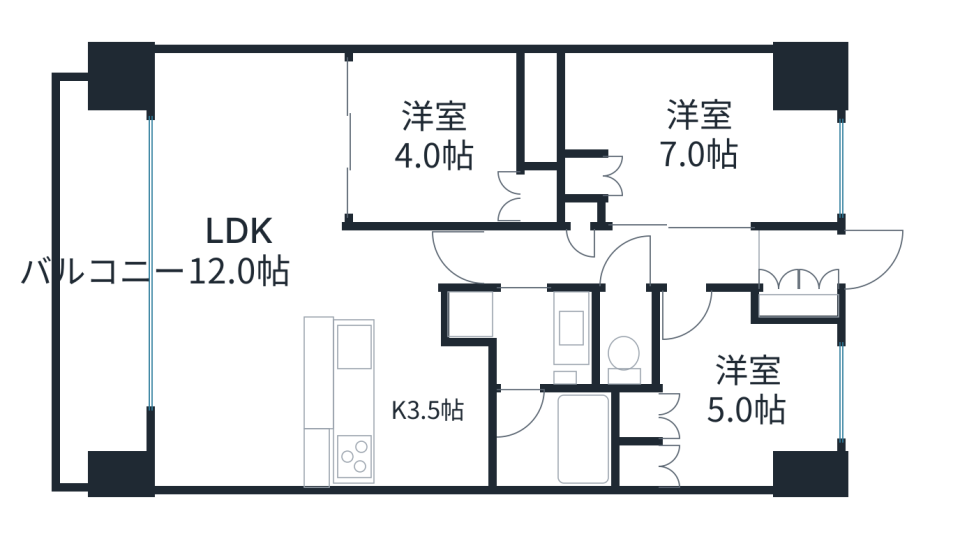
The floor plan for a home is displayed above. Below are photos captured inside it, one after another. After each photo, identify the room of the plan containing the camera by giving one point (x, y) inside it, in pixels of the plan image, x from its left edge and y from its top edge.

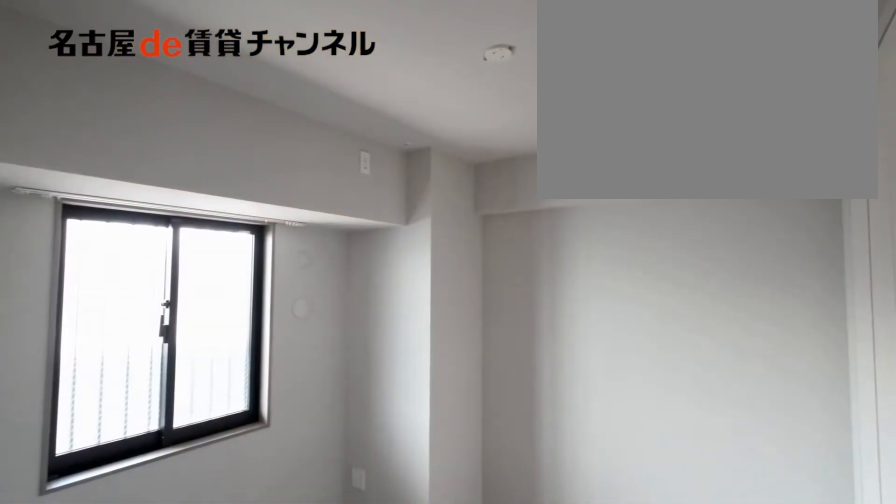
(747, 393)
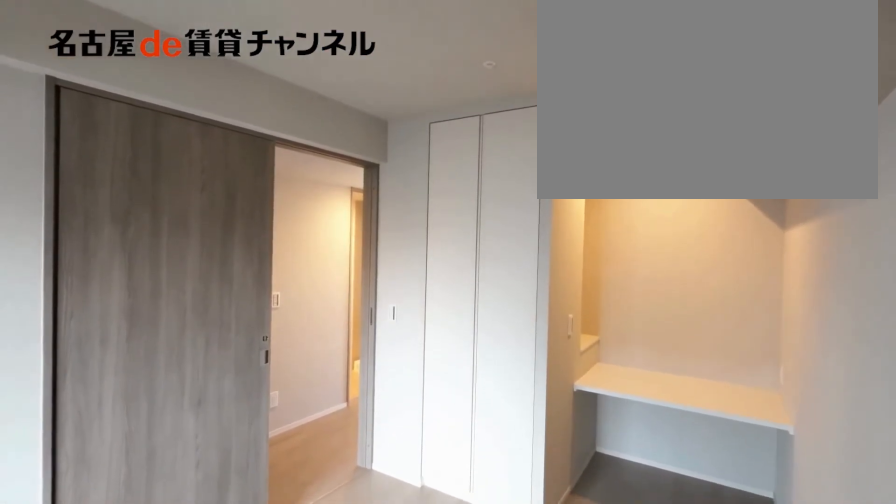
(699, 135)
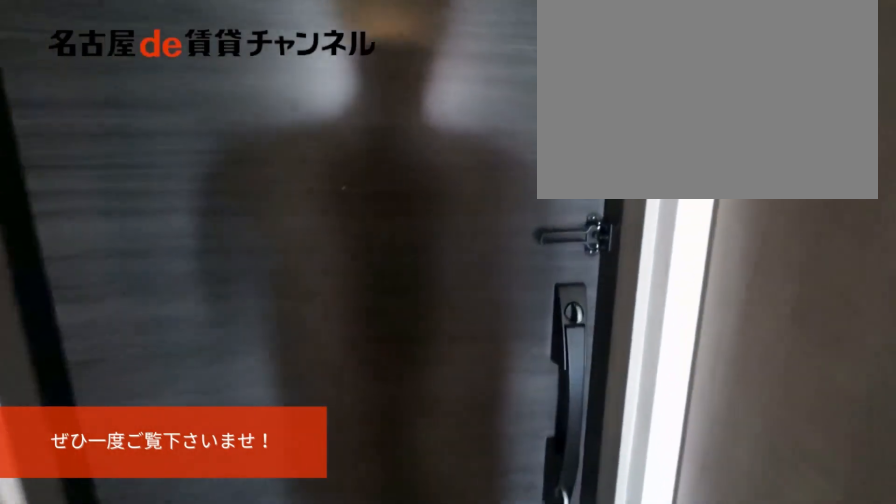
(799, 260)
